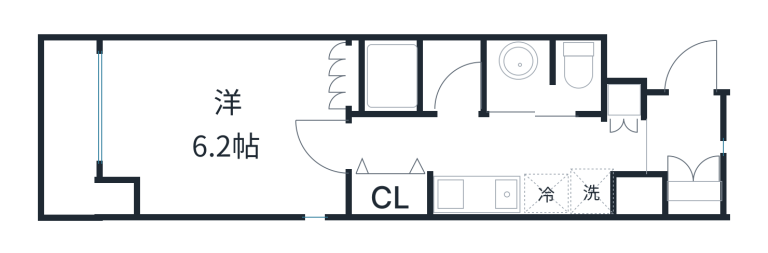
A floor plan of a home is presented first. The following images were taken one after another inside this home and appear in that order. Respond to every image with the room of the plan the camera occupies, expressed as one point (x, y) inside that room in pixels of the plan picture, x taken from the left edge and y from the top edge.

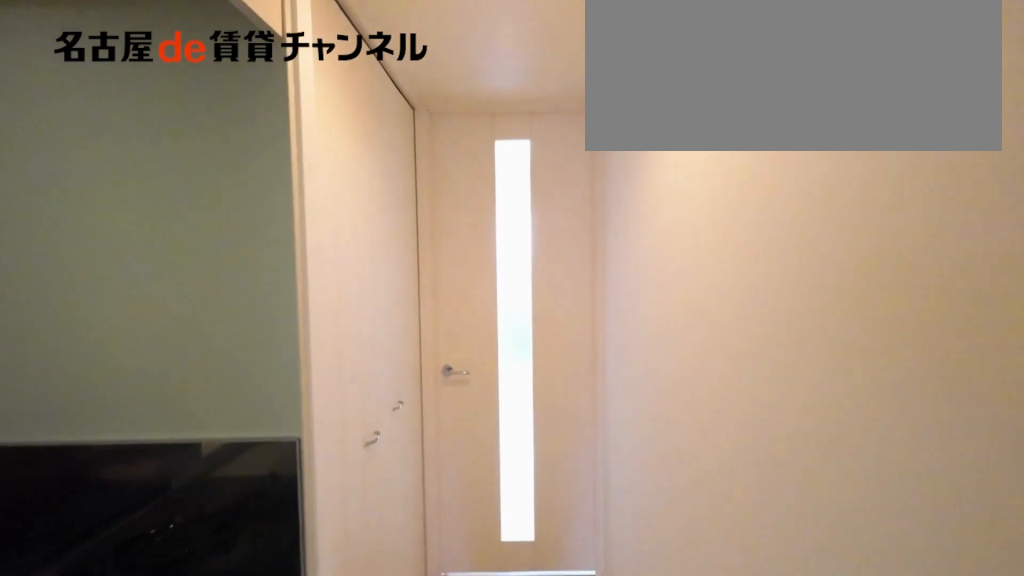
(683, 147)
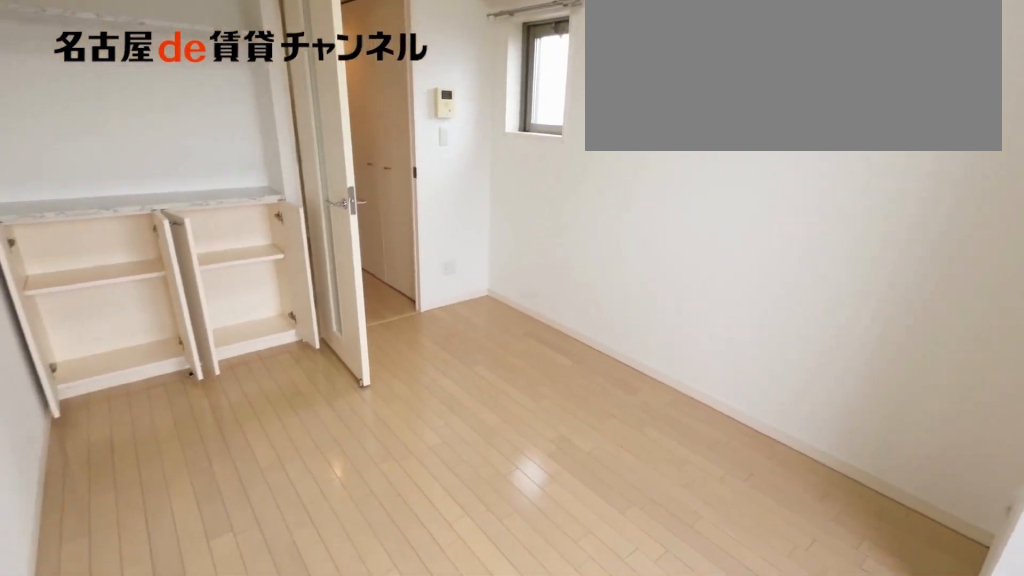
(224, 126)
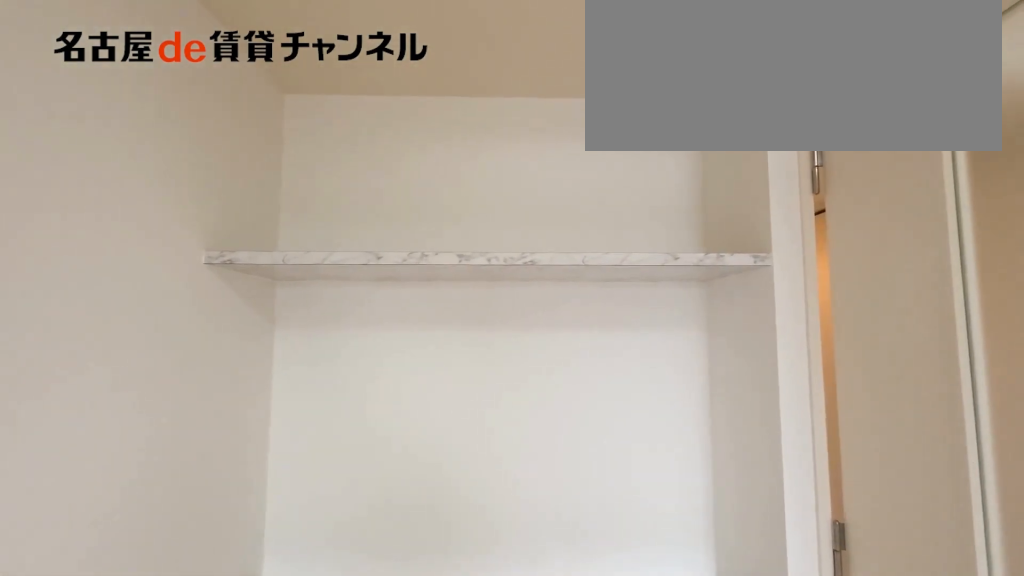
(224, 126)
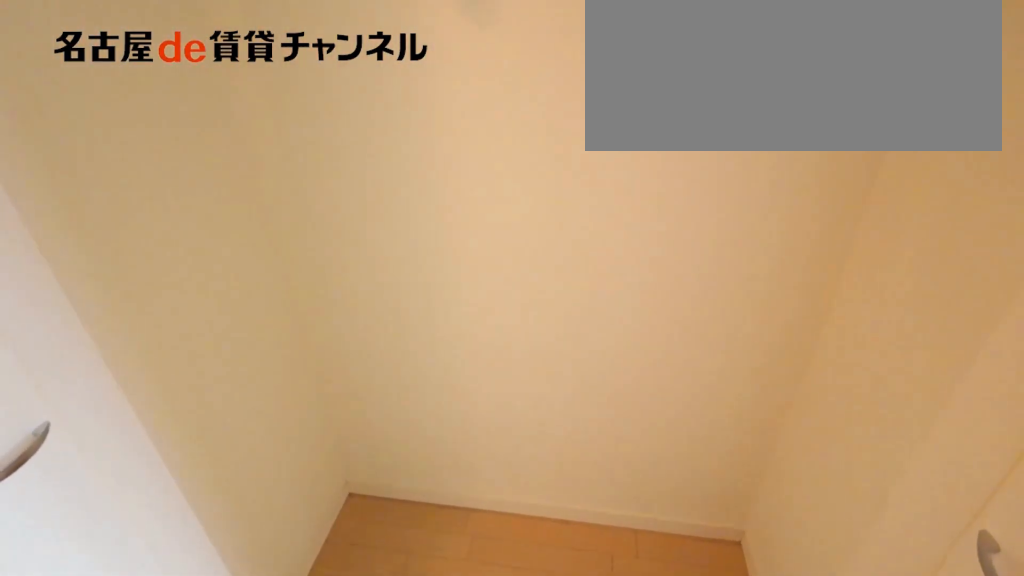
(392, 193)
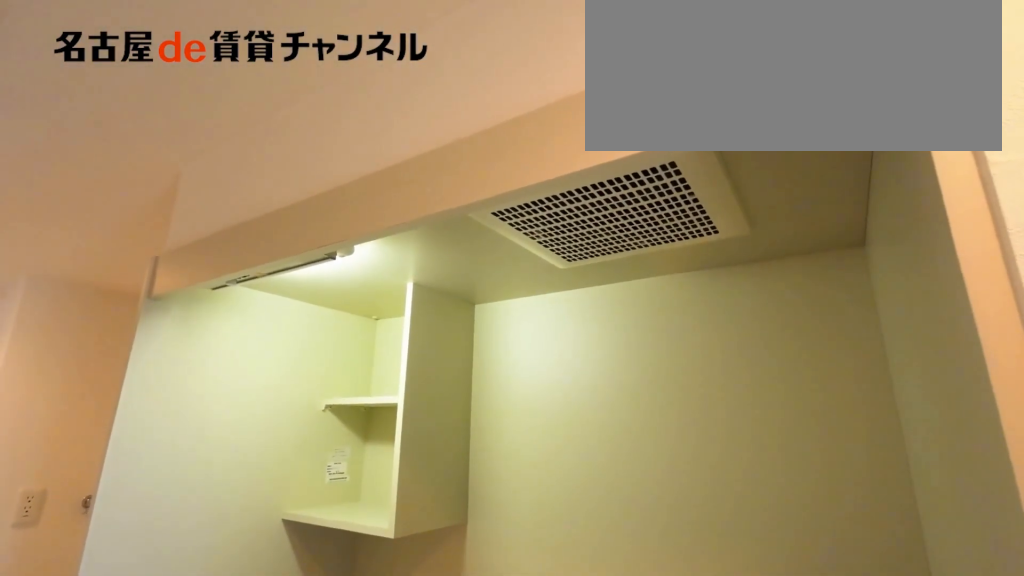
(497, 194)
